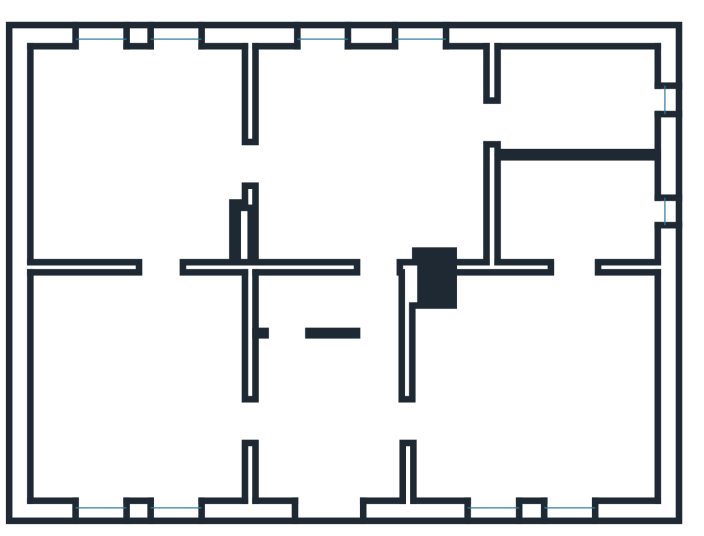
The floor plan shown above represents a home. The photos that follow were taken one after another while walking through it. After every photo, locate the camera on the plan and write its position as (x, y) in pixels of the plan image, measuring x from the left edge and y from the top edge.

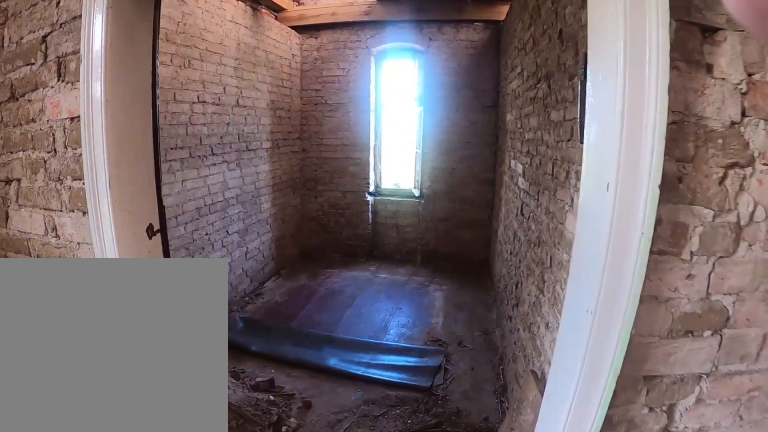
(456, 126)
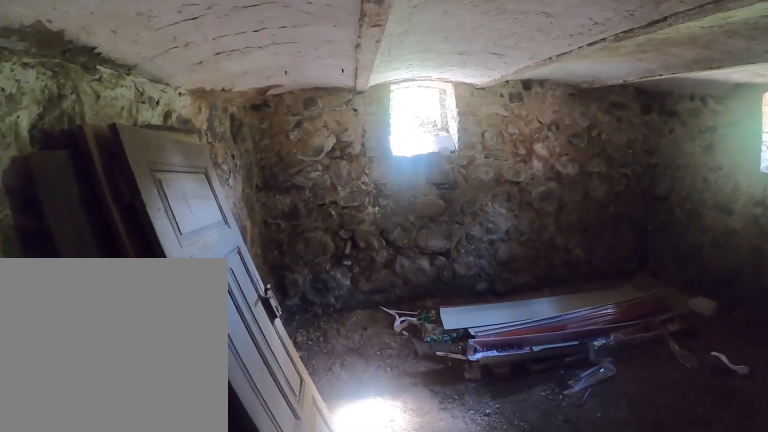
(207, 317)
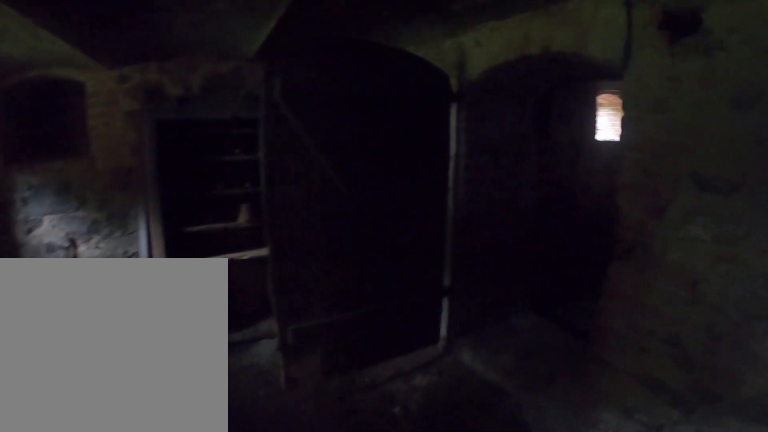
(182, 200)
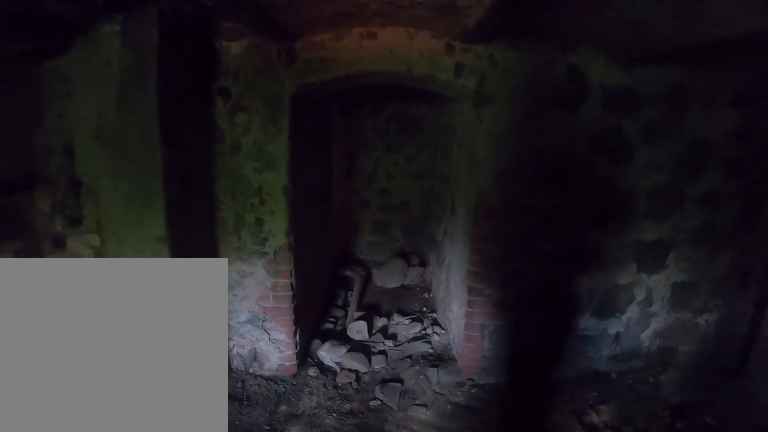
(411, 229)
